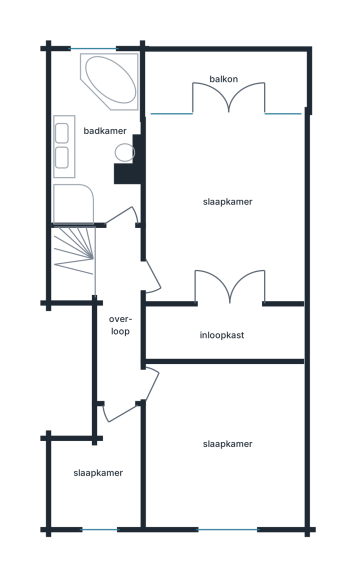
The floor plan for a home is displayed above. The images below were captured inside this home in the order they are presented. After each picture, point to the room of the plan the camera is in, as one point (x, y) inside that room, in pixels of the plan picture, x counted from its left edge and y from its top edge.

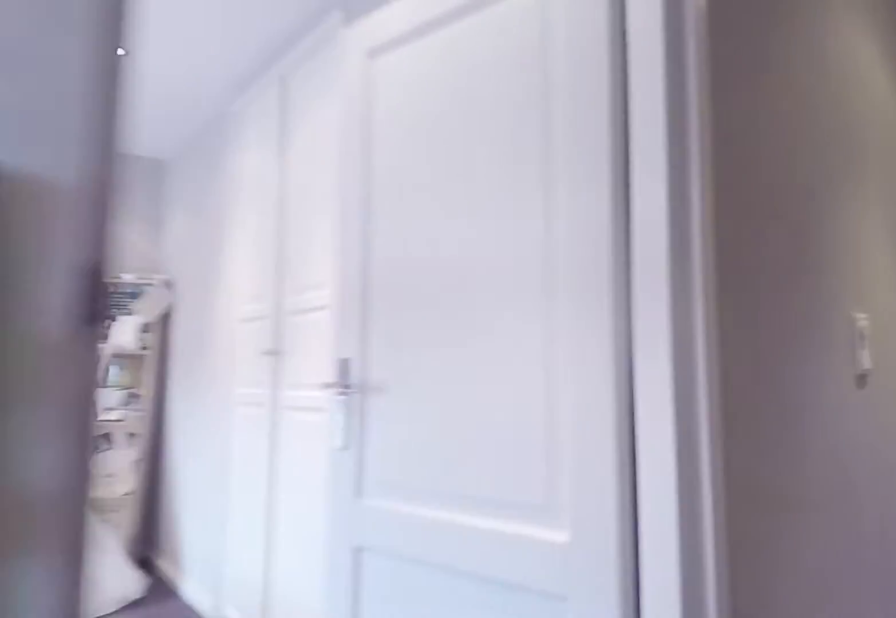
(119, 312)
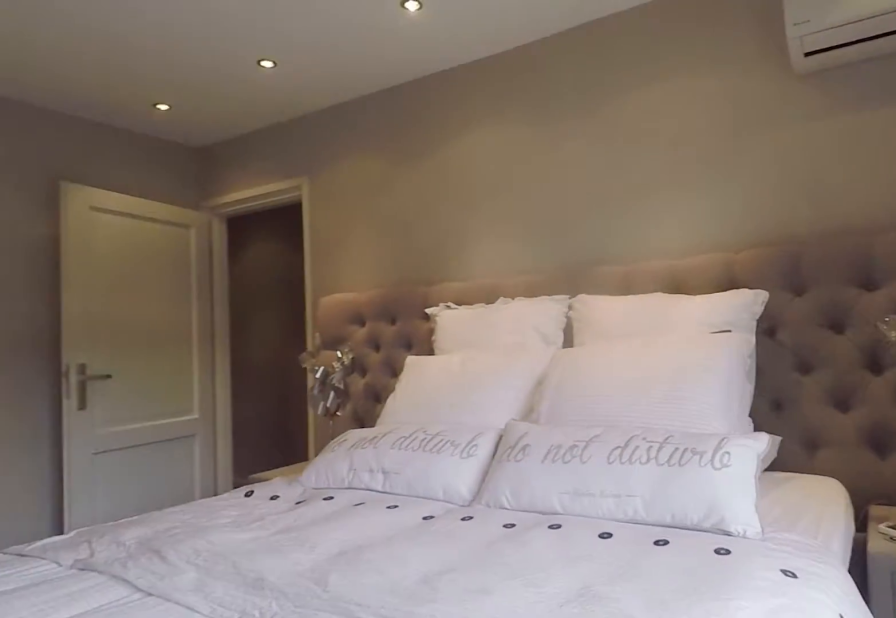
(224, 245)
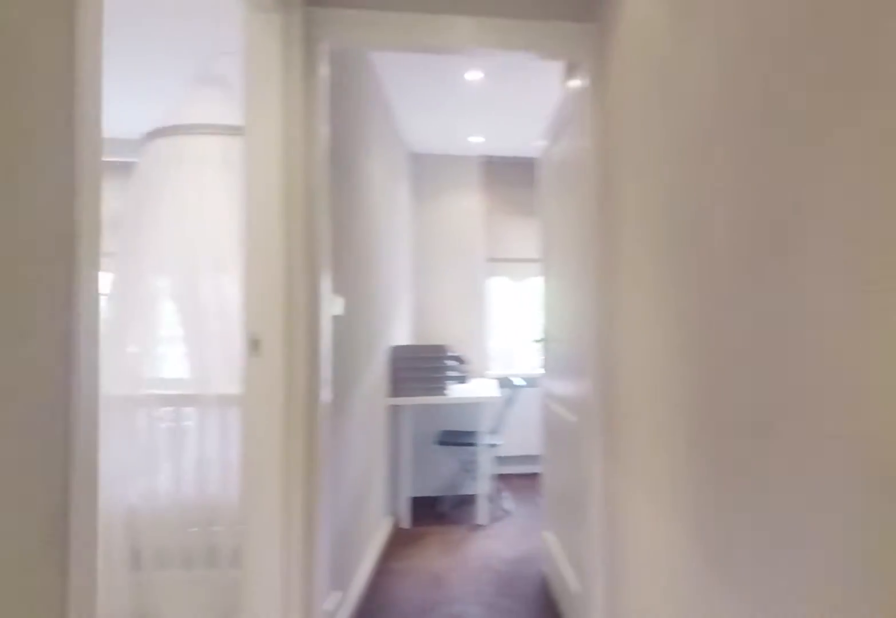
(119, 312)
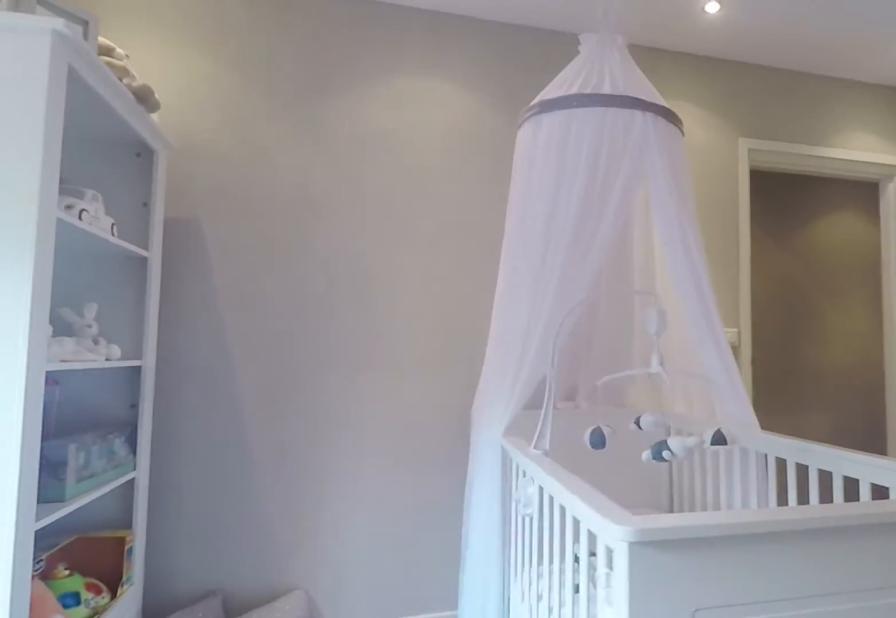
(179, 469)
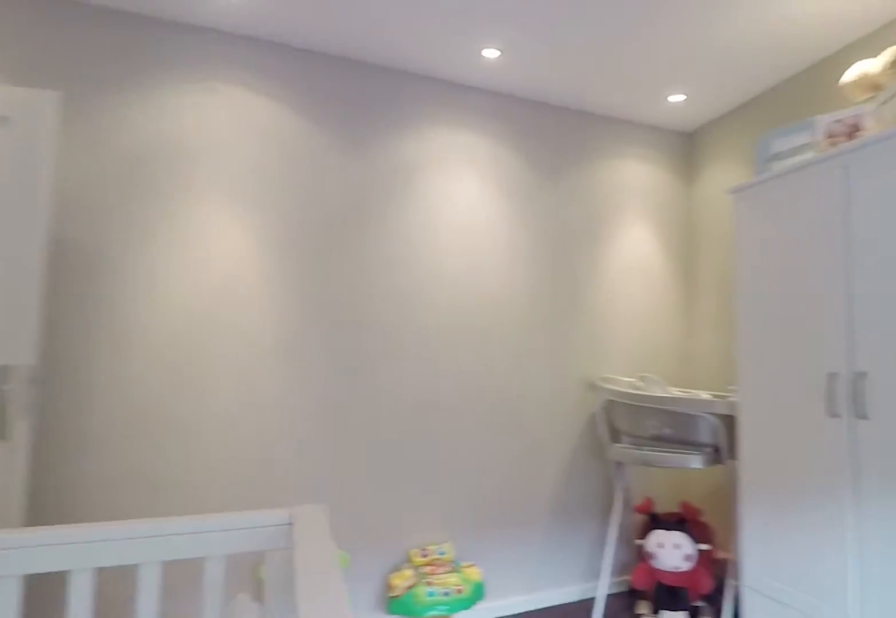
(179, 469)
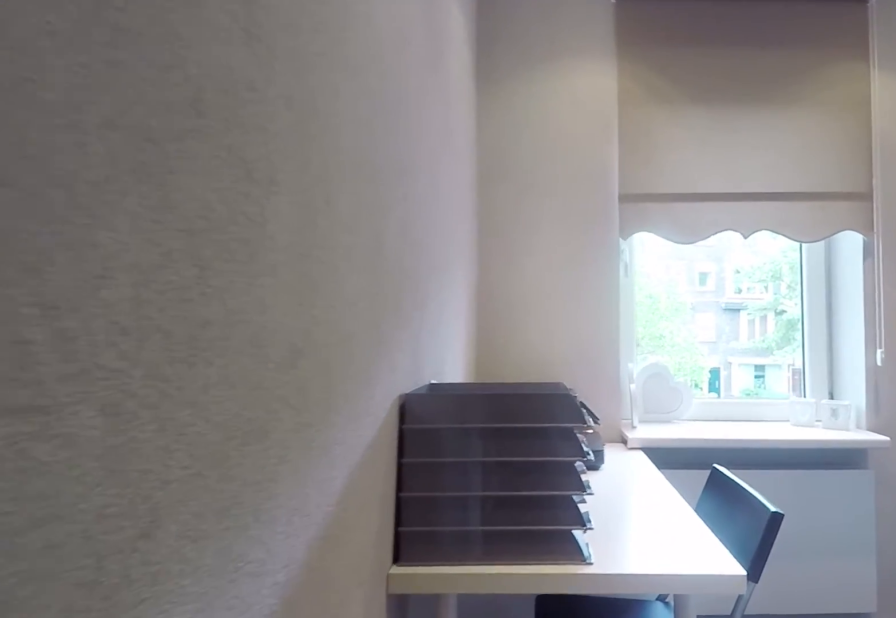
(101, 474)
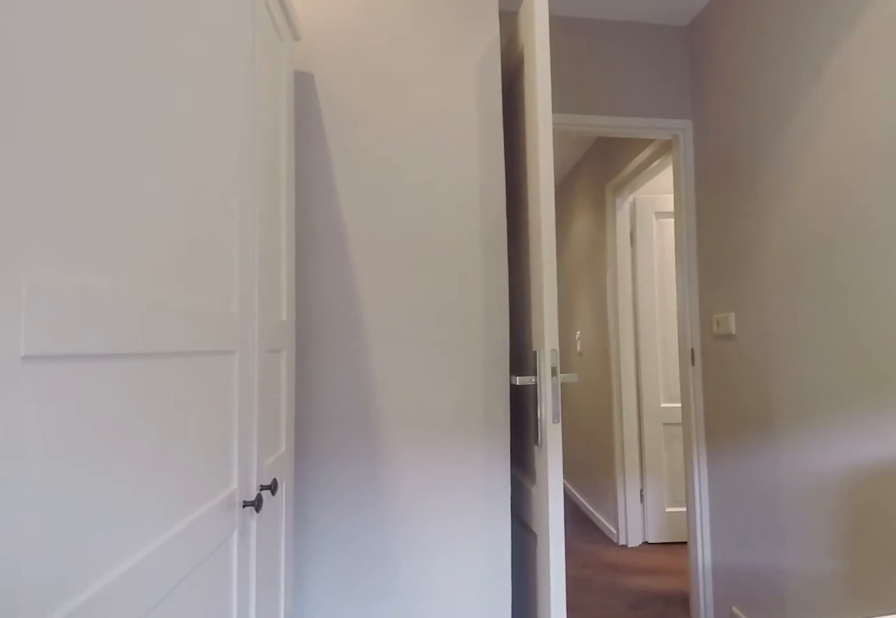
(101, 474)
